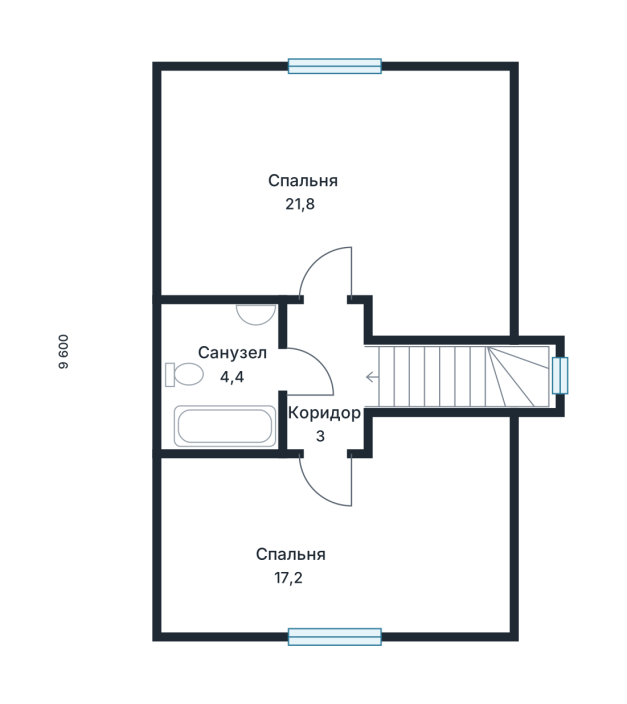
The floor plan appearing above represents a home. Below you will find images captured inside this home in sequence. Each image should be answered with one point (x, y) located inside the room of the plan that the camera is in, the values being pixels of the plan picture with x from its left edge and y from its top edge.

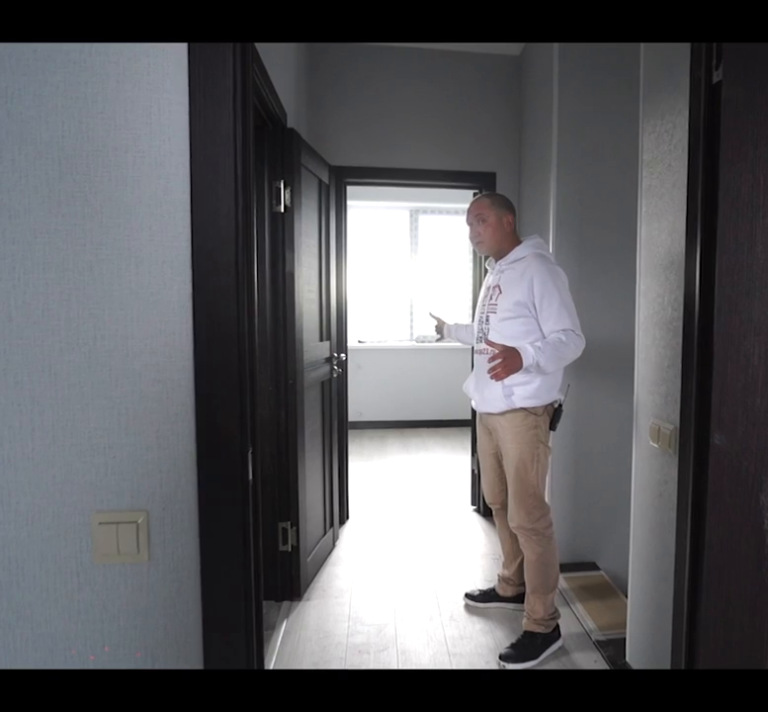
(346, 534)
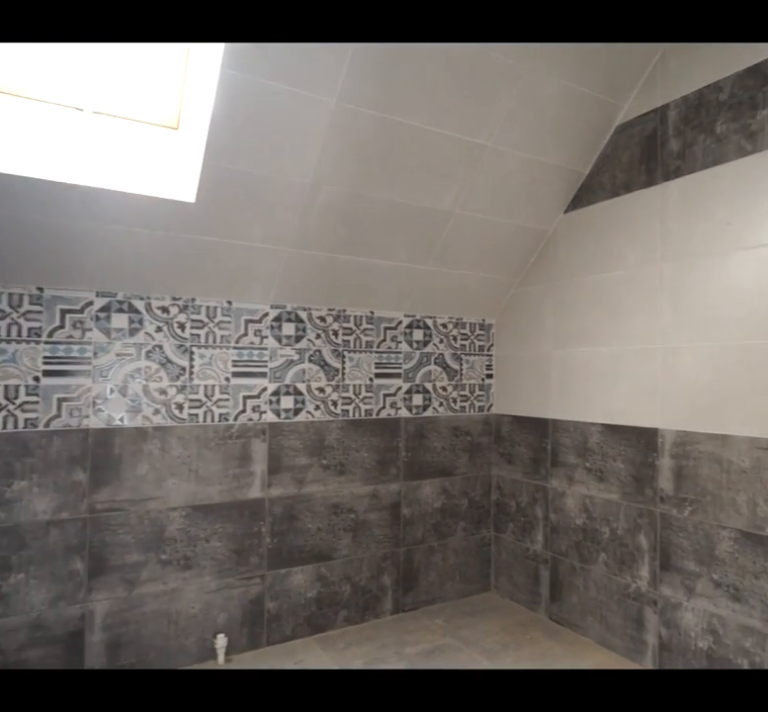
(216, 378)
